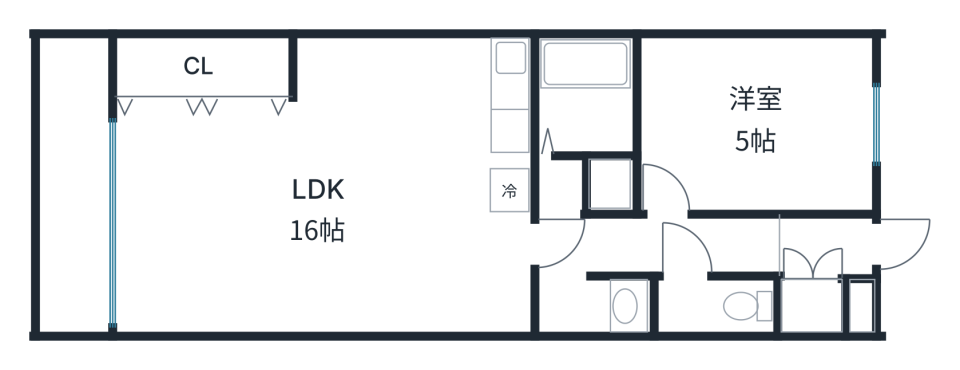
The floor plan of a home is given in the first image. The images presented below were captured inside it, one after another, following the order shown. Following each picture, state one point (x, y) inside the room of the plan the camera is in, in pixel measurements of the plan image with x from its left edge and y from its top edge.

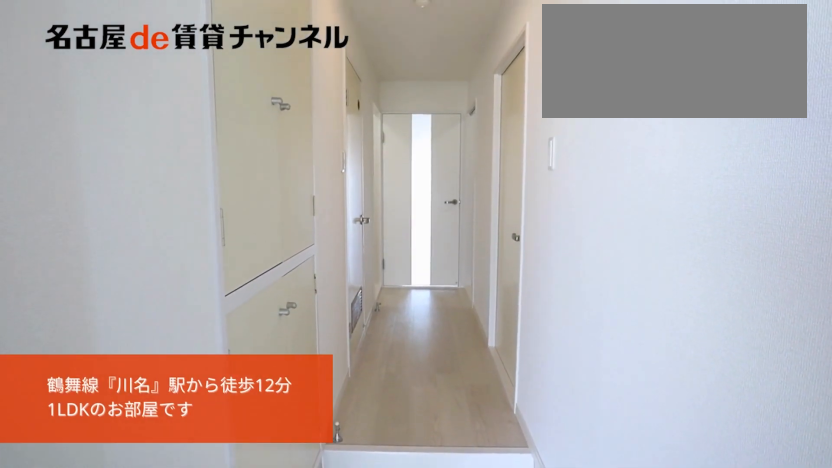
(828, 248)
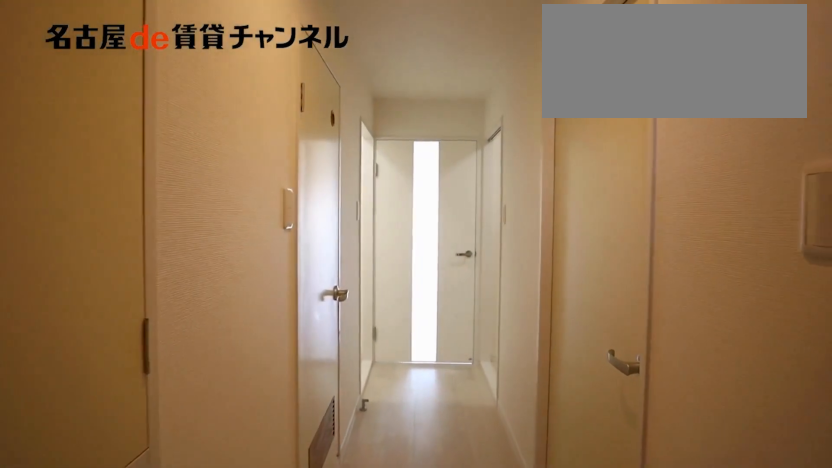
(828, 248)
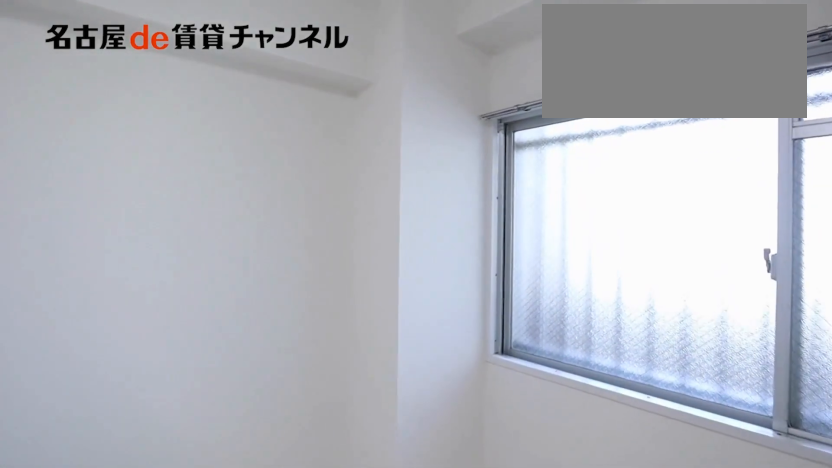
(757, 126)
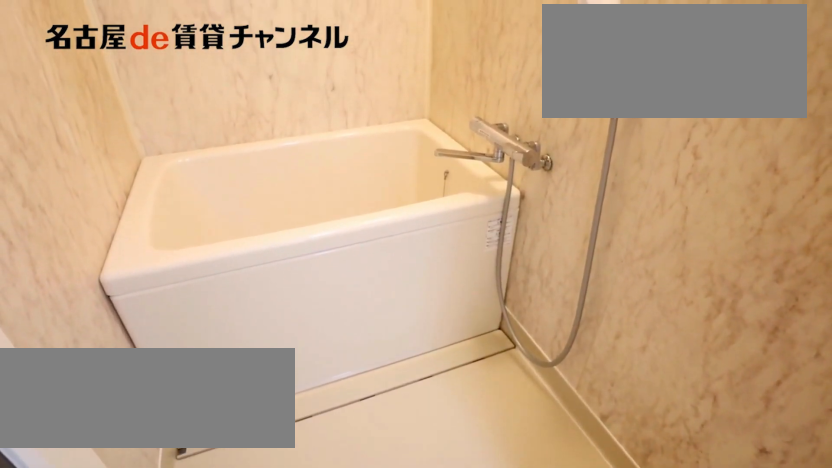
(585, 94)
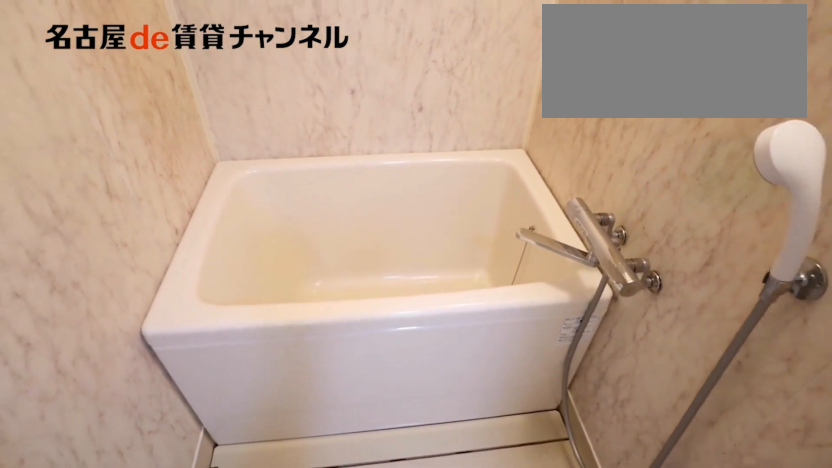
(585, 94)
